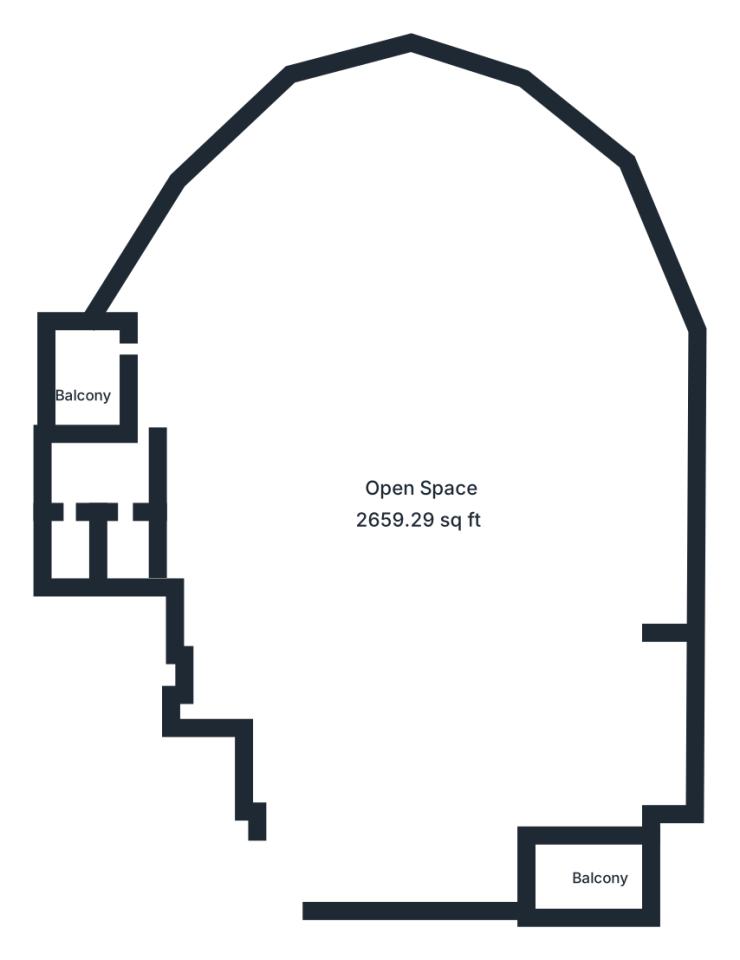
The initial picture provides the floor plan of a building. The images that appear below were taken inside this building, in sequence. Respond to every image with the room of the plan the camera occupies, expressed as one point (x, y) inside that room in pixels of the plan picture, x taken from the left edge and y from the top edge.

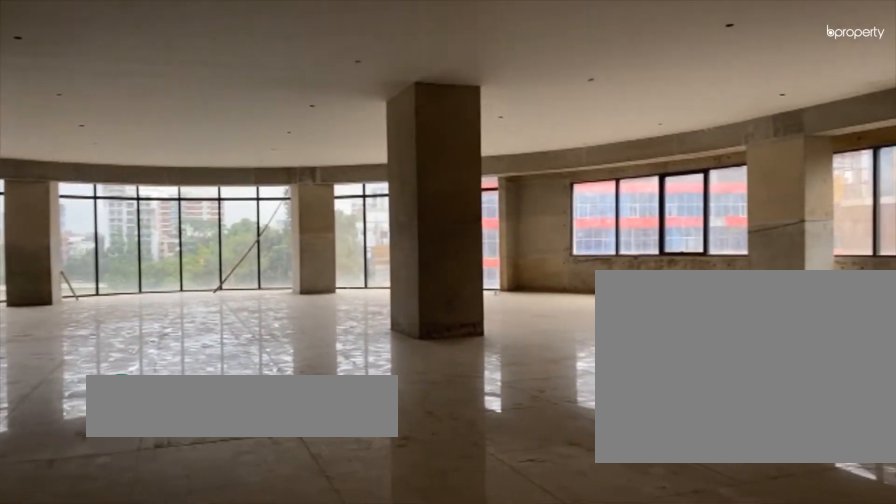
(421, 480)
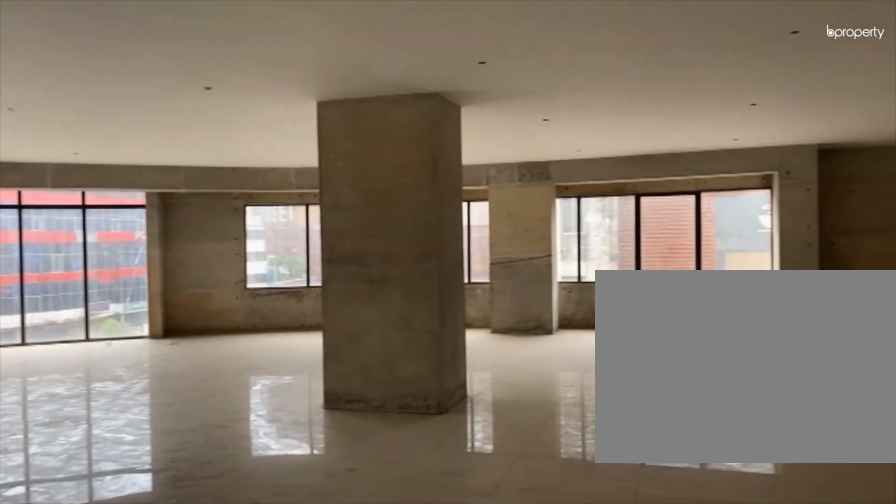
(420, 480)
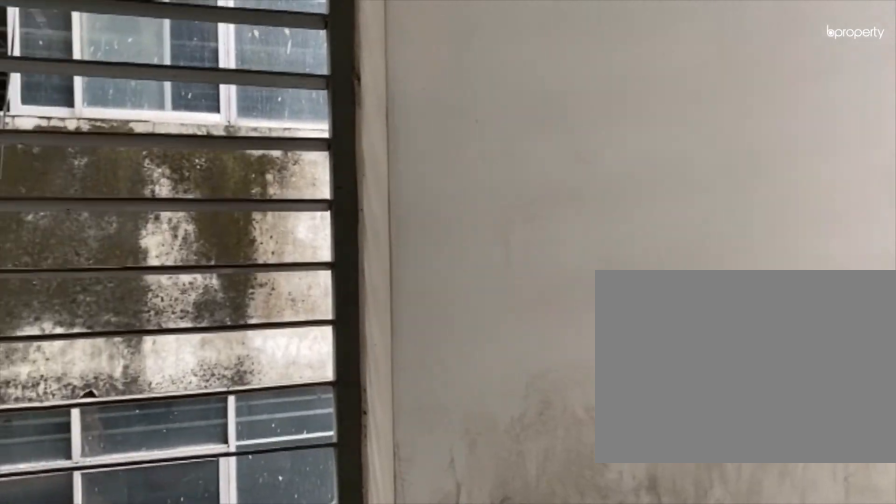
(96, 372)
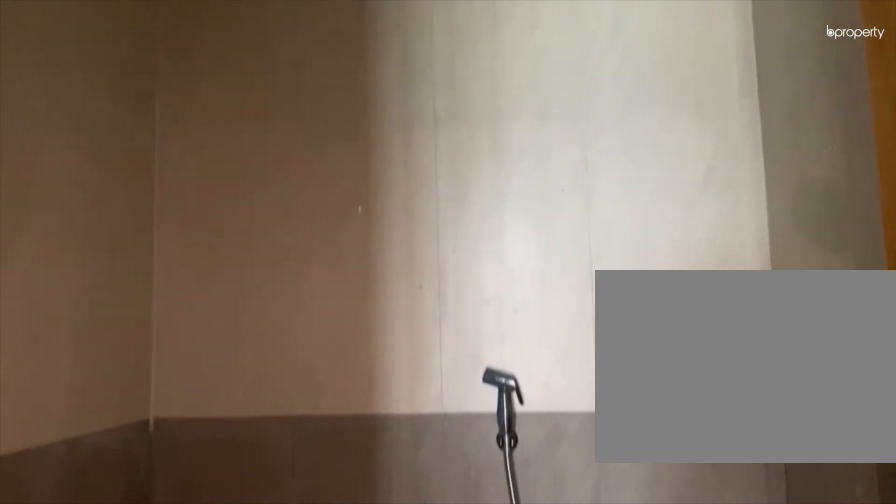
(129, 557)
